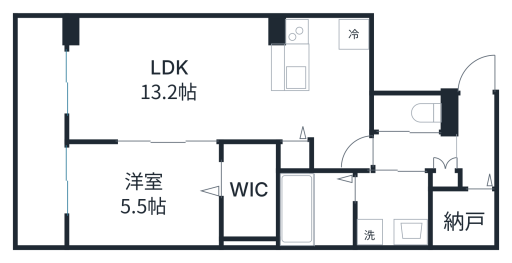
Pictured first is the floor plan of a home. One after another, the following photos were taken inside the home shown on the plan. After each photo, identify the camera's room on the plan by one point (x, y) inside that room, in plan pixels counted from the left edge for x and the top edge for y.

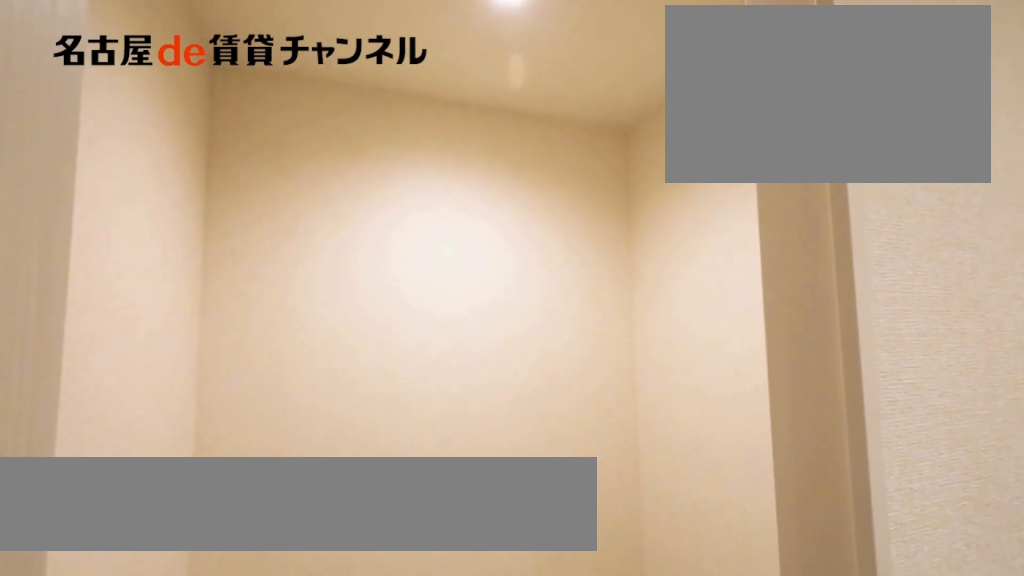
(462, 217)
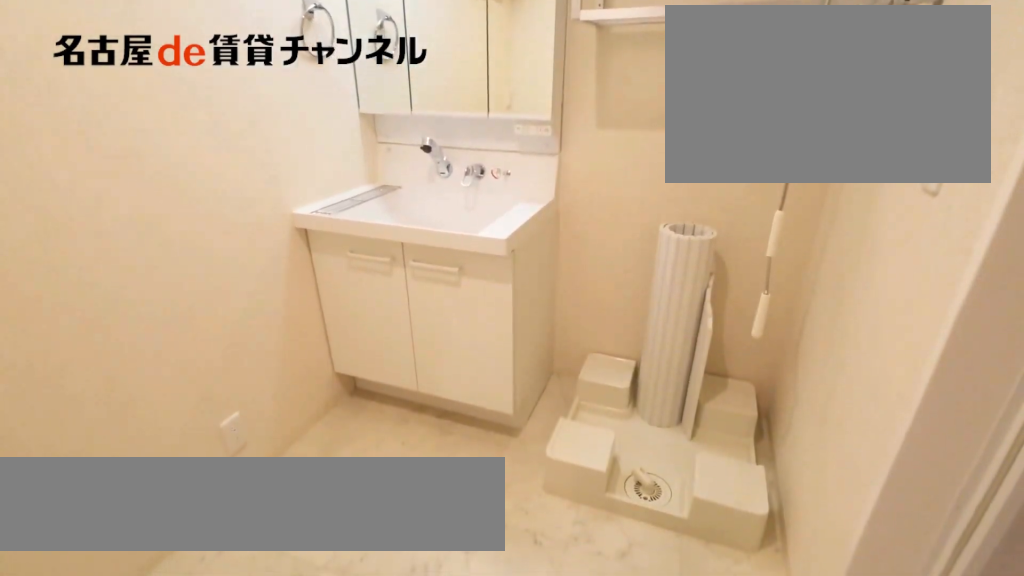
(391, 207)
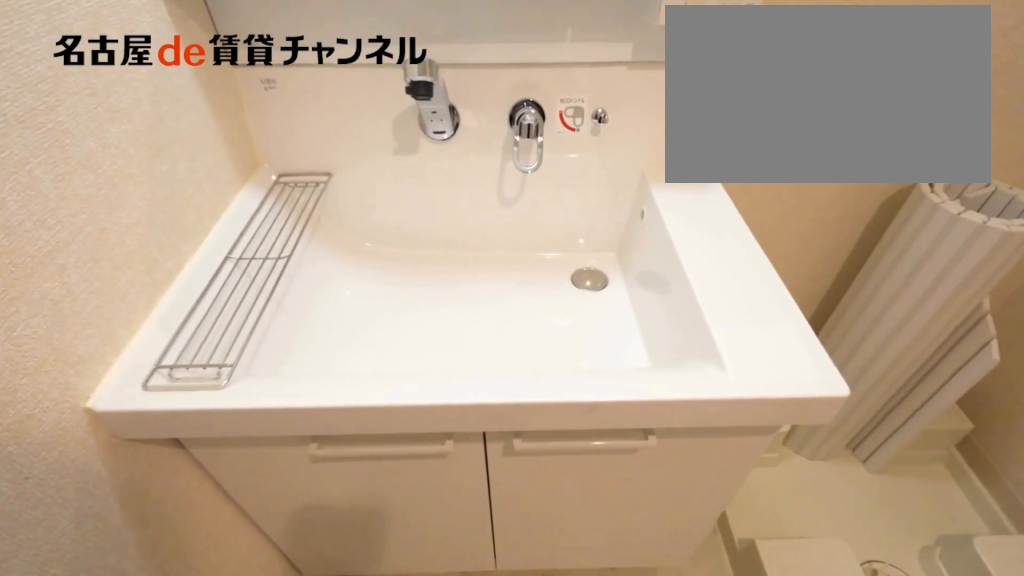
(391, 207)
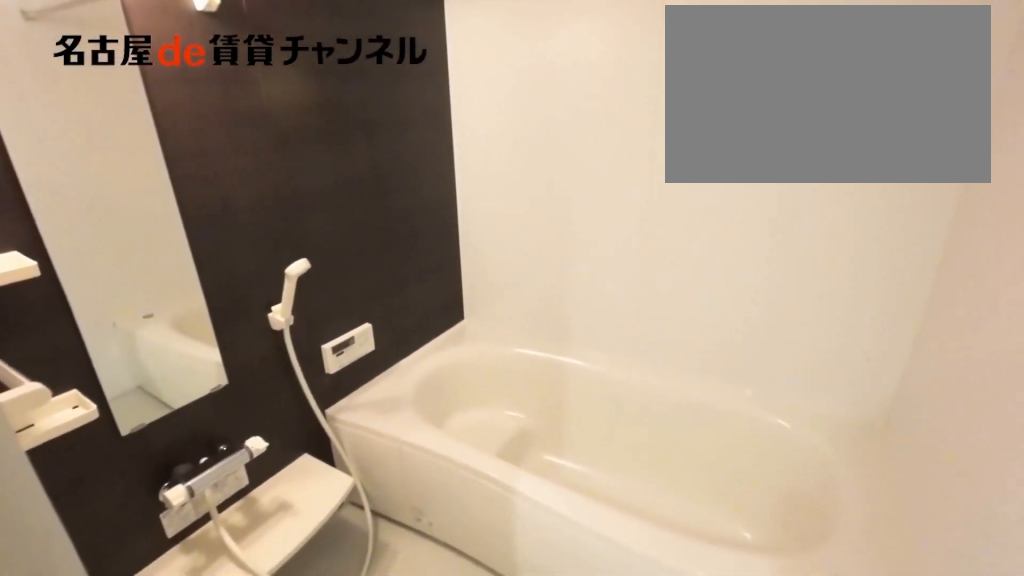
(315, 208)
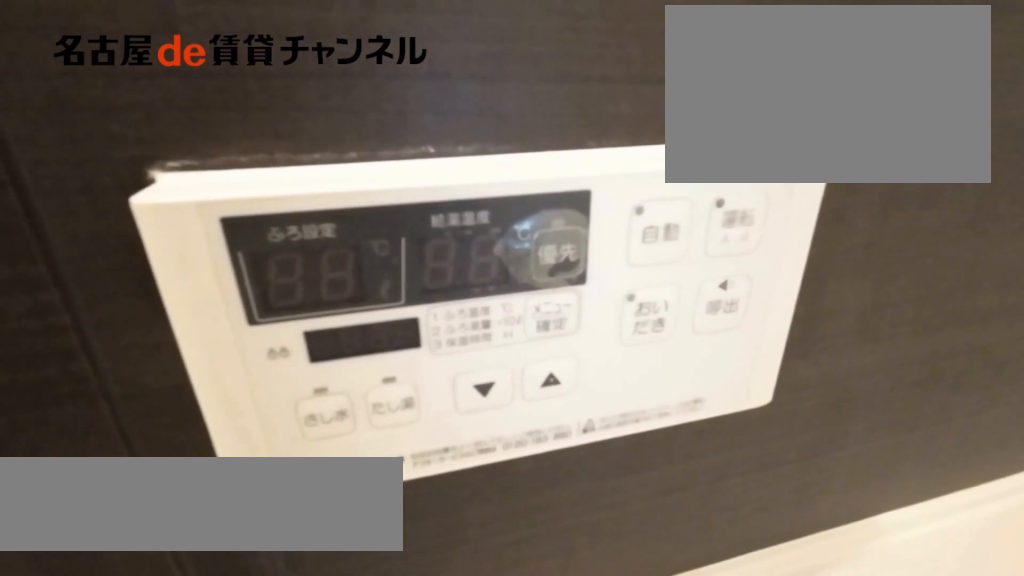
(315, 208)
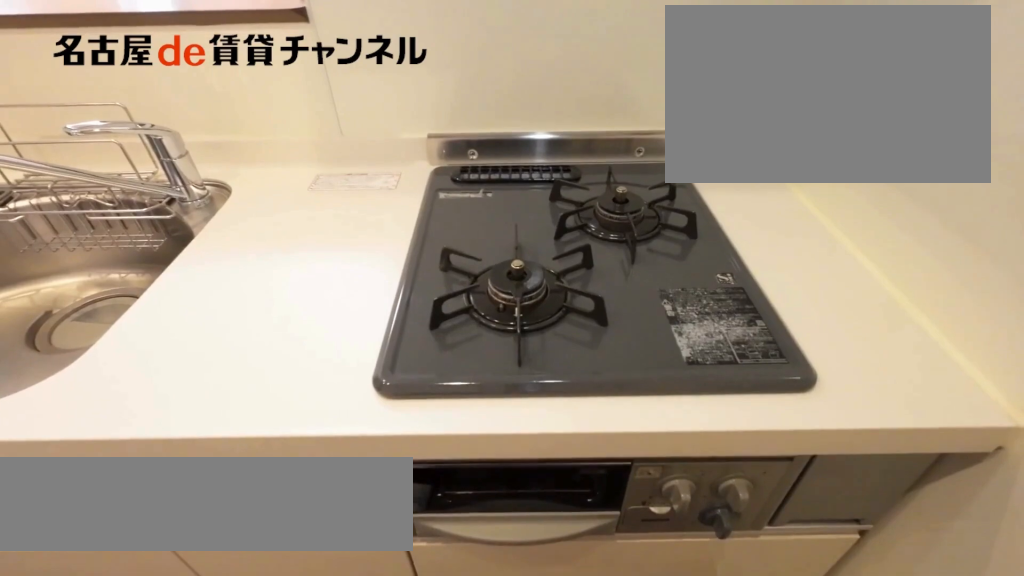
(292, 59)
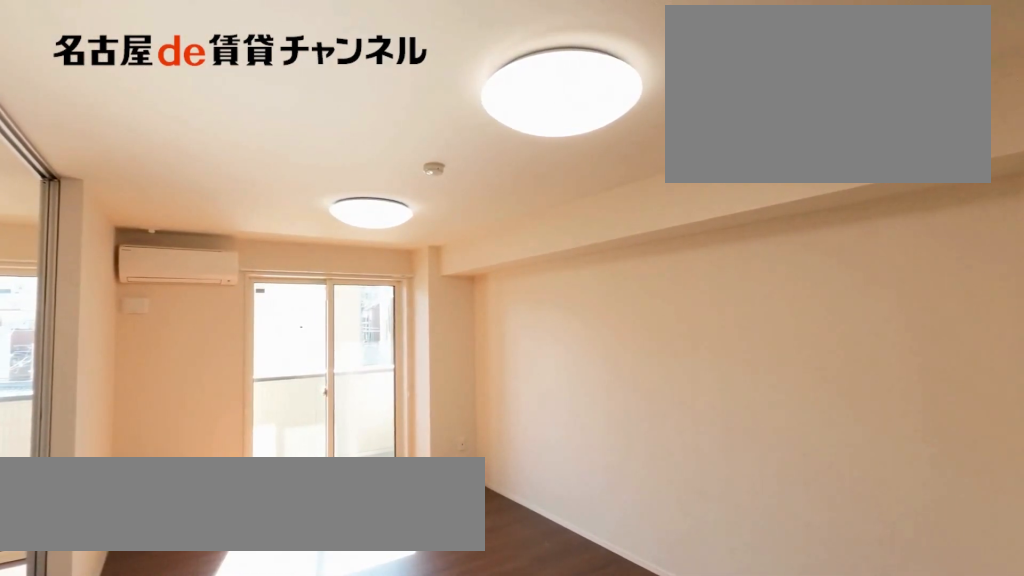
(197, 84)
